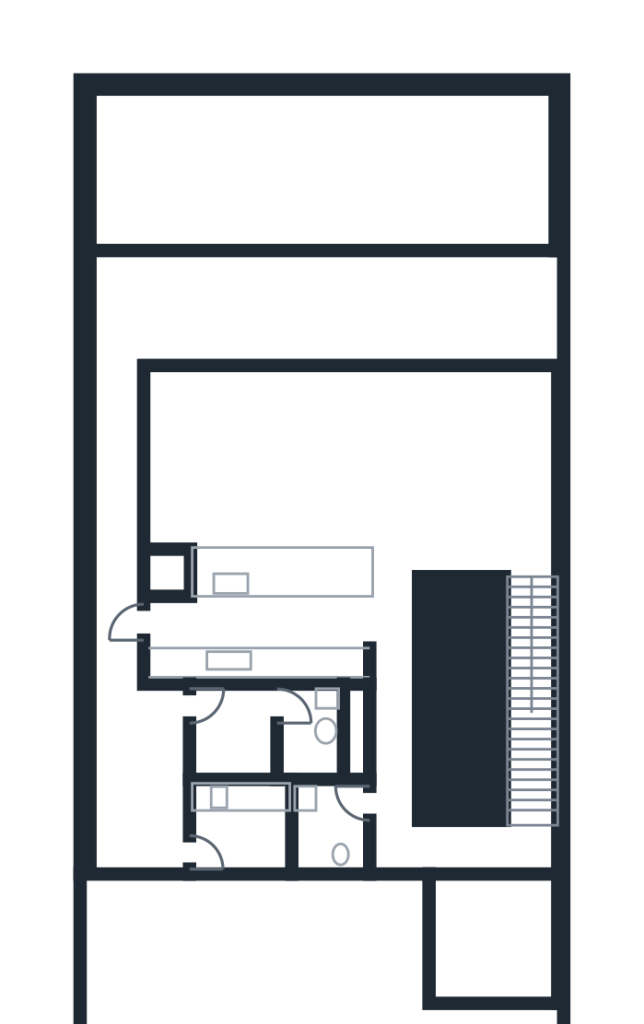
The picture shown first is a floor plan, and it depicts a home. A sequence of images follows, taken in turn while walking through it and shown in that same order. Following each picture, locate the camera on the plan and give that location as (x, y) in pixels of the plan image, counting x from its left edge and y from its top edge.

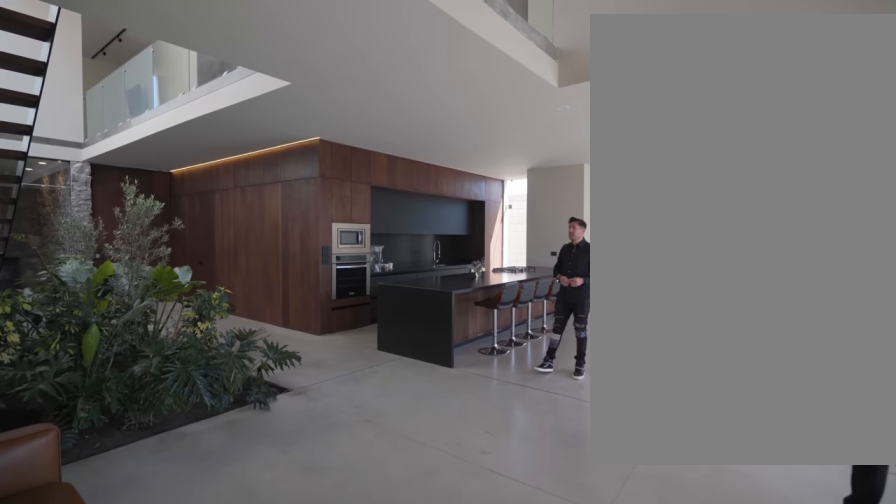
(501, 435)
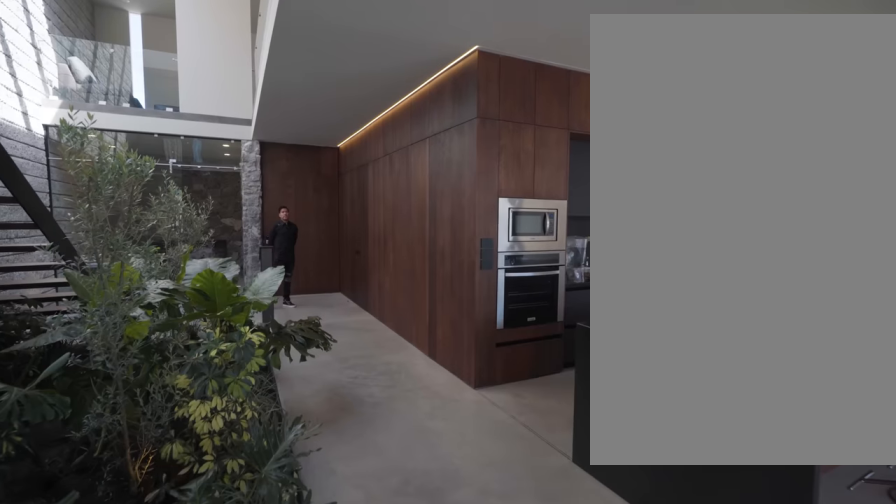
(379, 494)
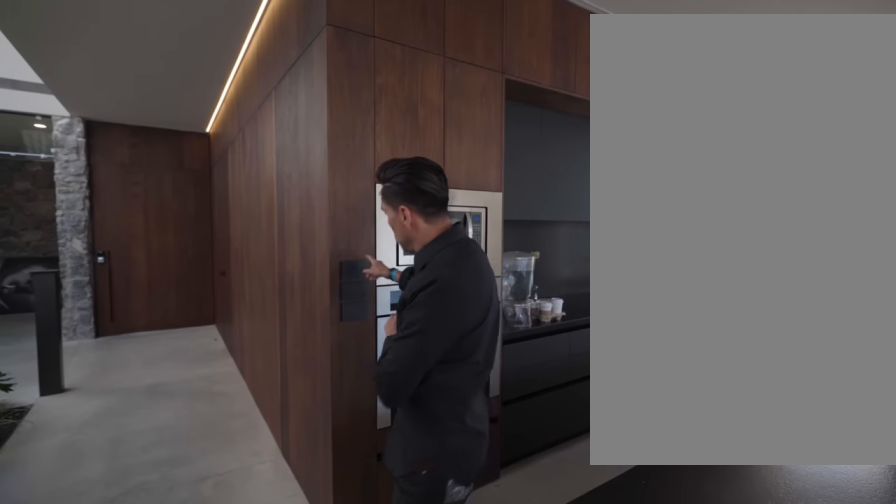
(398, 611)
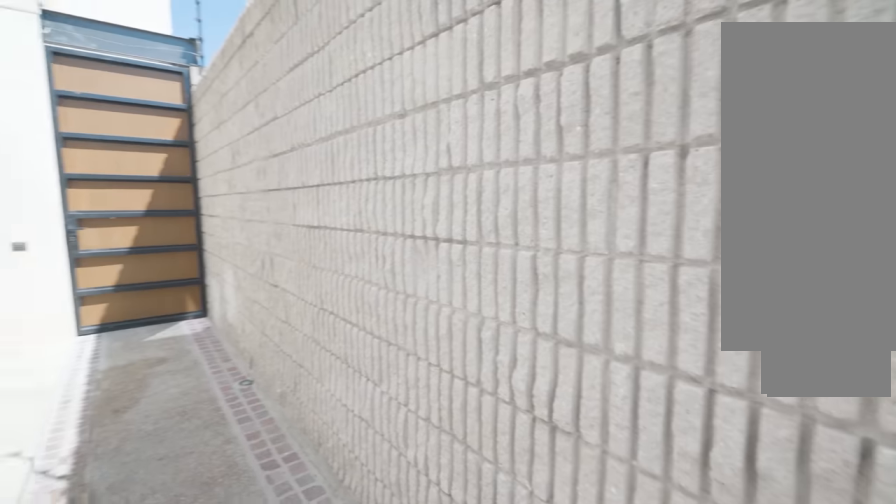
(130, 618)
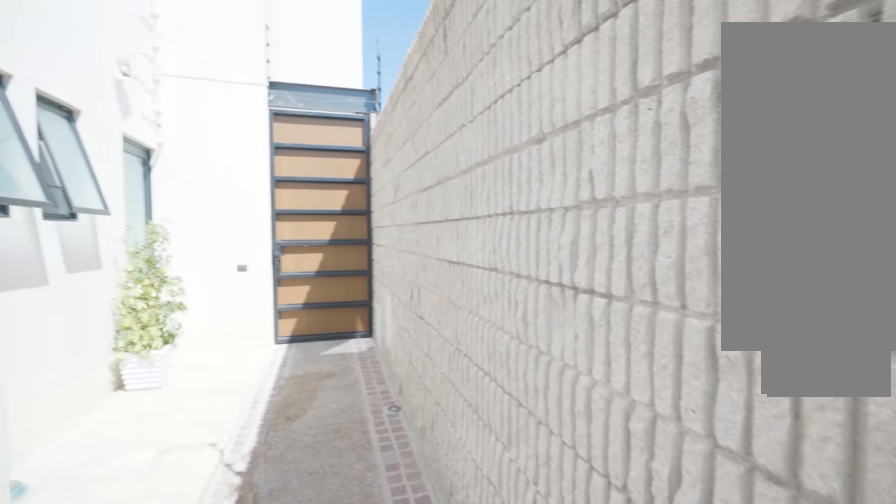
(124, 618)
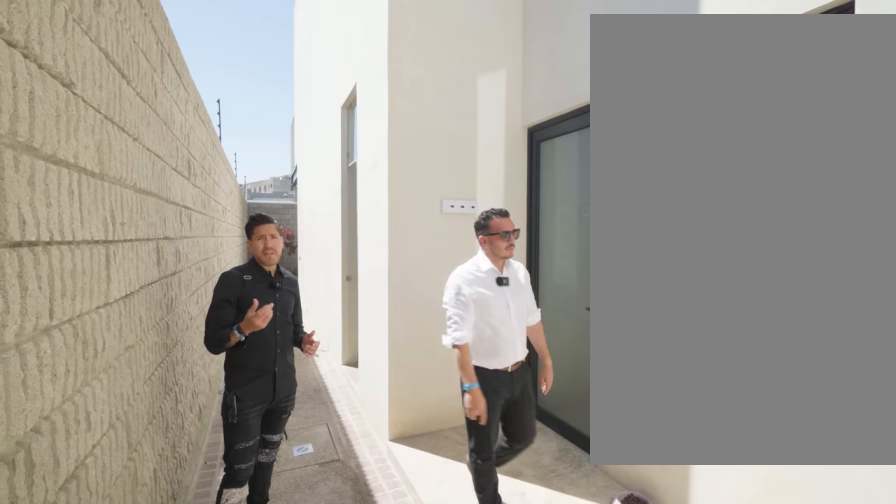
(125, 826)
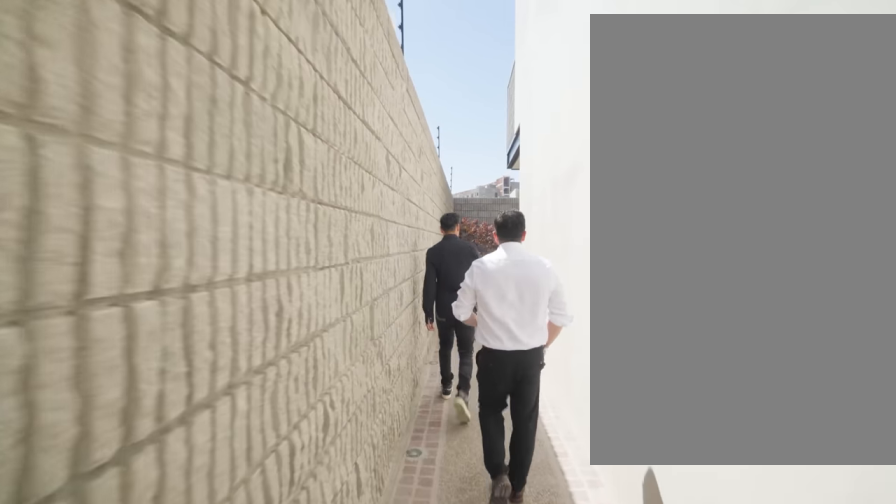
(104, 700)
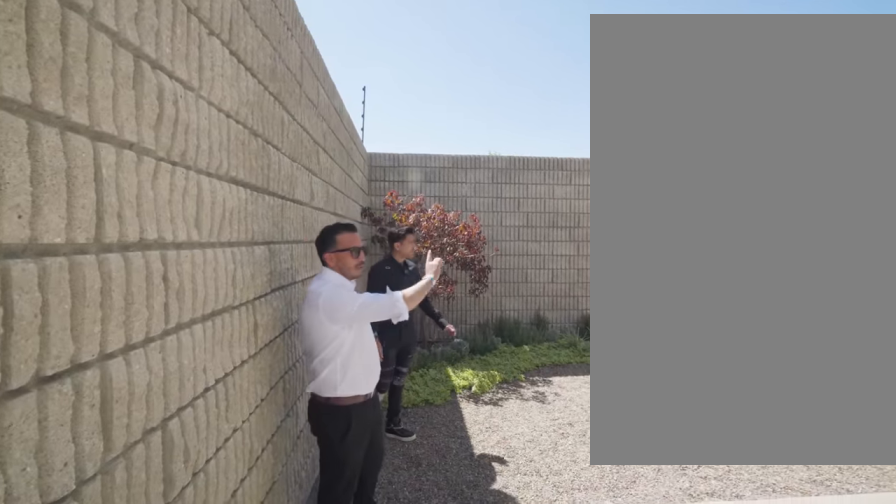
(117, 408)
